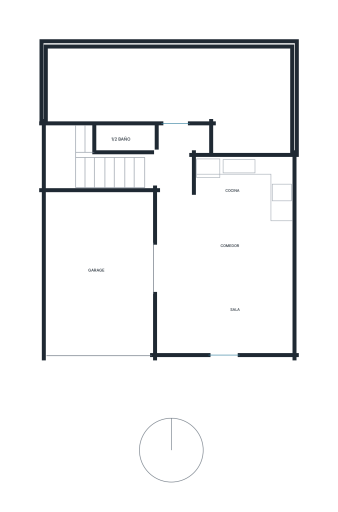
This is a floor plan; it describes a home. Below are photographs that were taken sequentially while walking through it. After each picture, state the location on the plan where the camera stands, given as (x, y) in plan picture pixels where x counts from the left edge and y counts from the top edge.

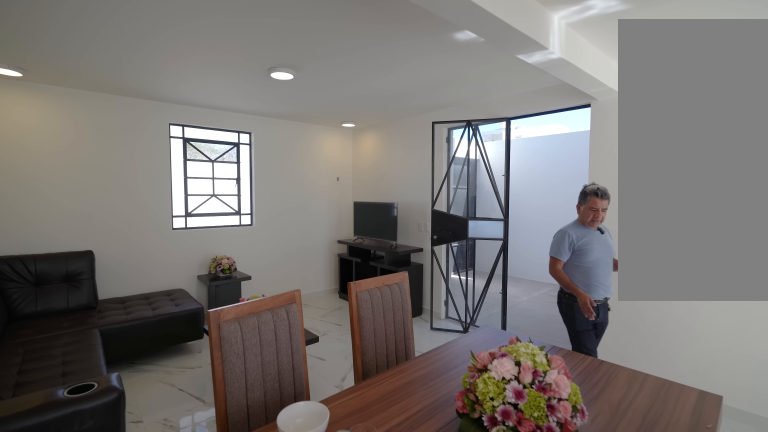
(267, 228)
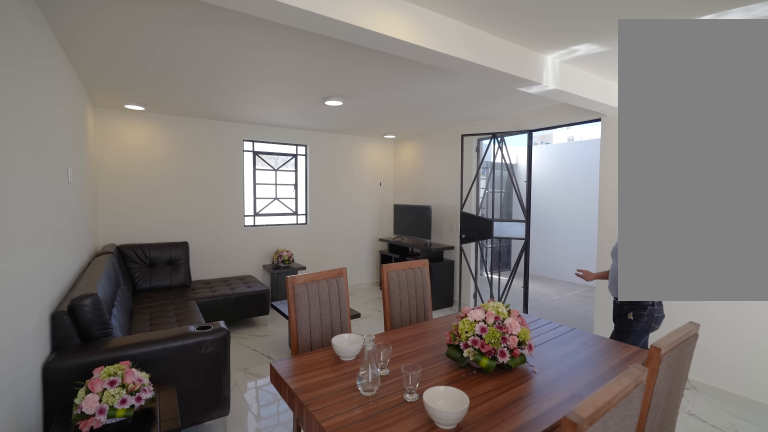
(264, 214)
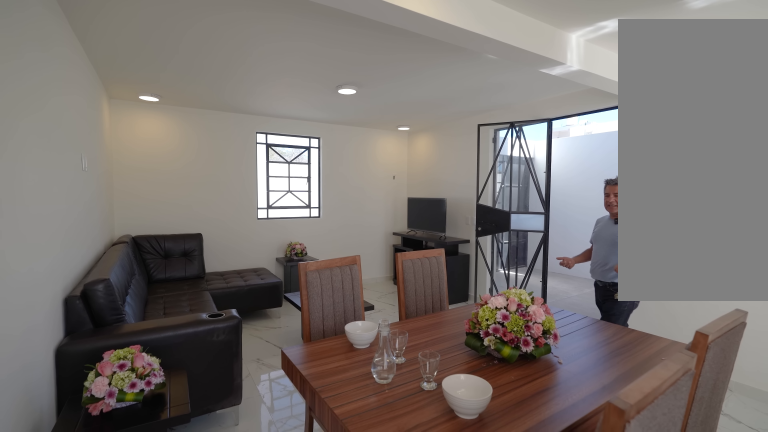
(264, 212)
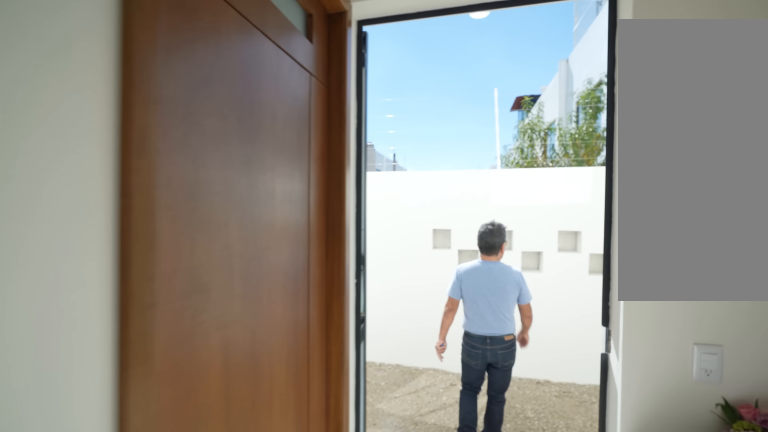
(169, 172)
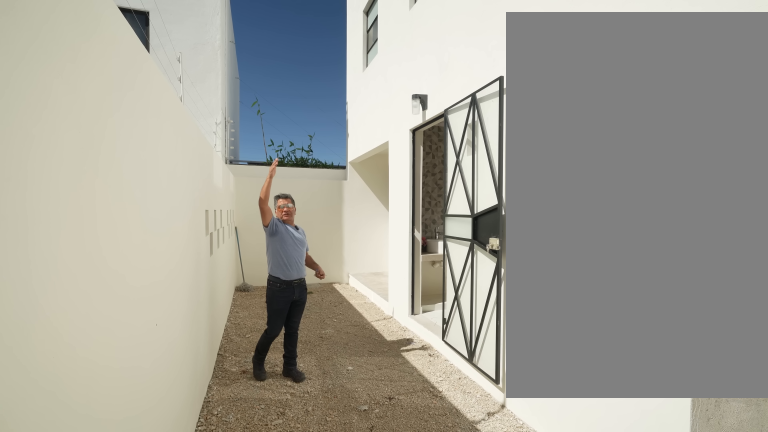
(69, 90)
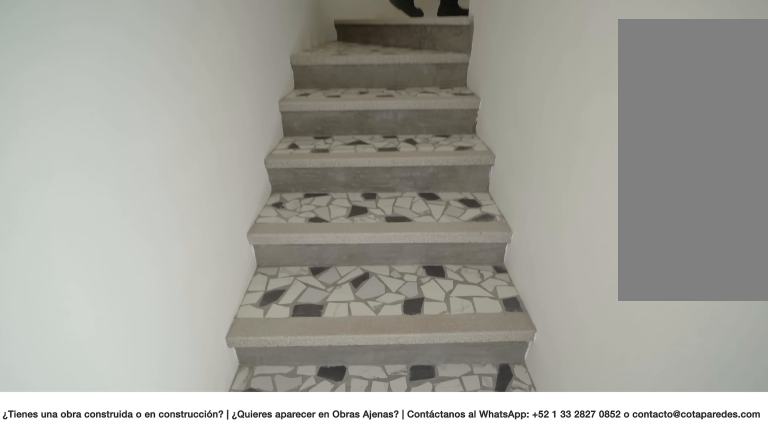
(140, 169)
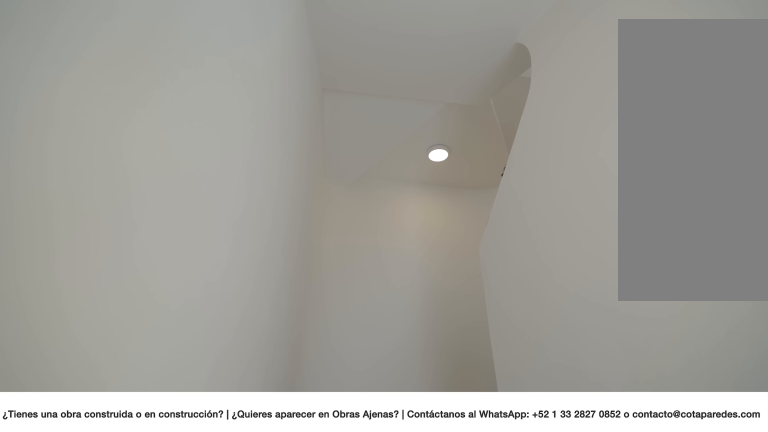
(151, 168)
